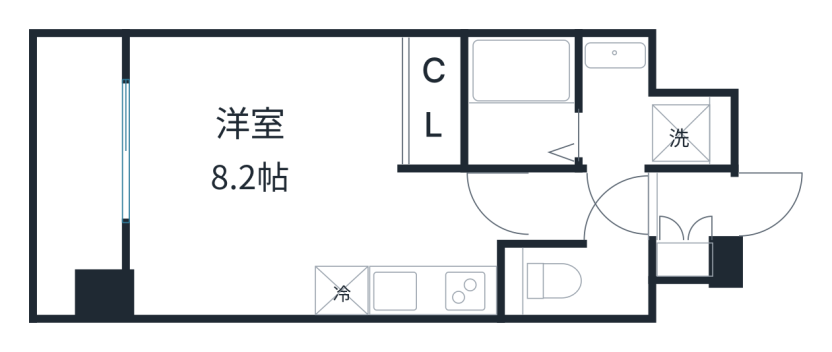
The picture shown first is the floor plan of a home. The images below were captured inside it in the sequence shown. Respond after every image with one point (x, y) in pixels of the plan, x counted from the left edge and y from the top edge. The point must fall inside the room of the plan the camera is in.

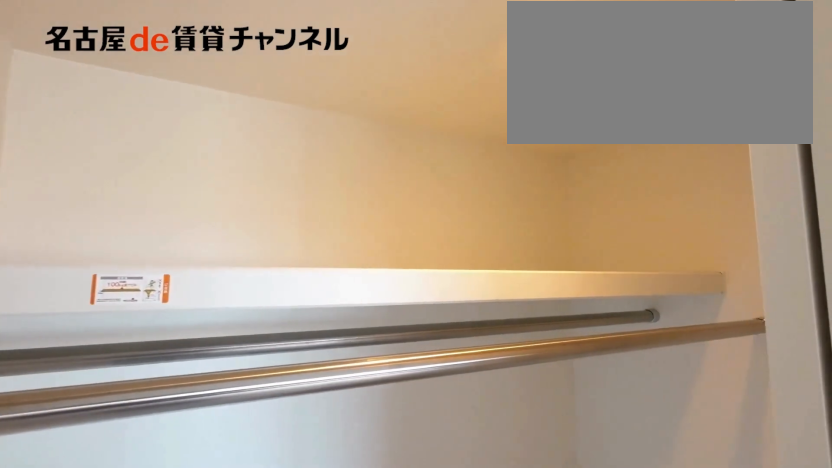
(436, 100)
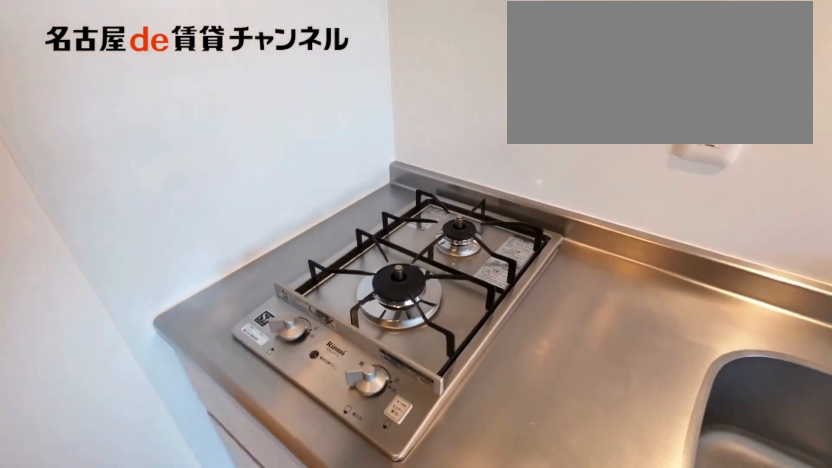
(433, 290)
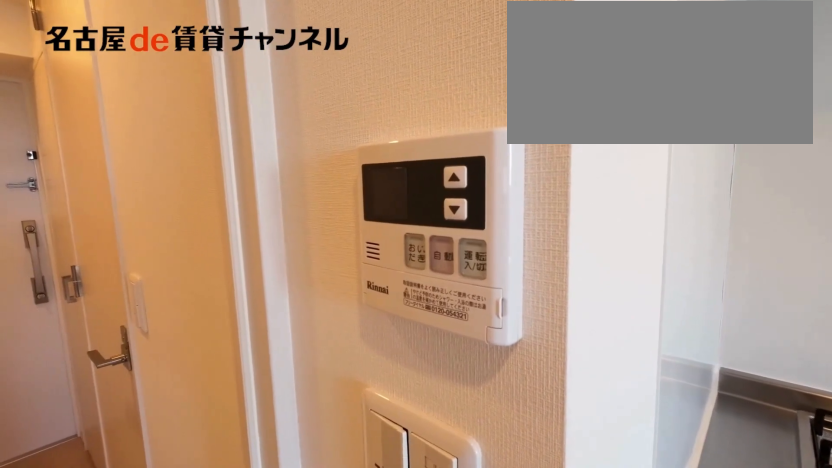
(433, 290)
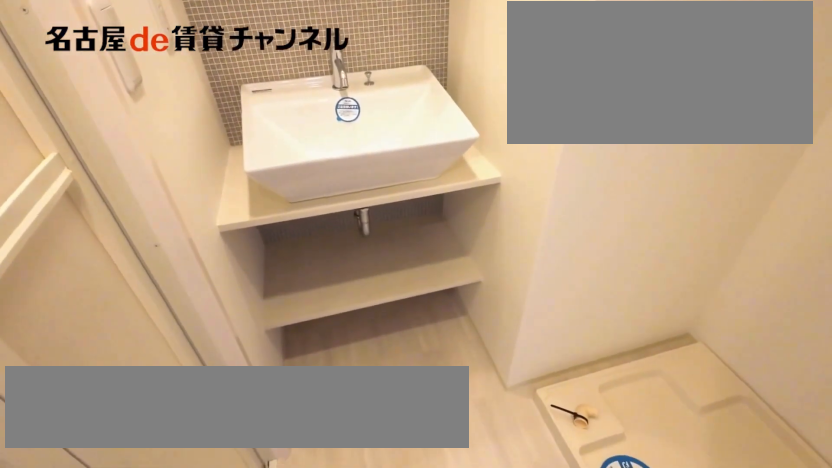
(644, 112)
